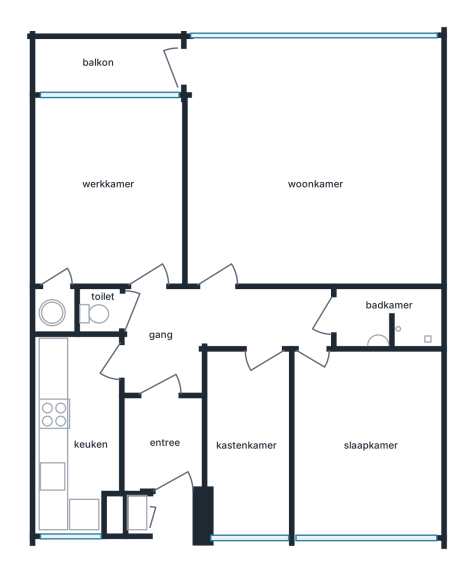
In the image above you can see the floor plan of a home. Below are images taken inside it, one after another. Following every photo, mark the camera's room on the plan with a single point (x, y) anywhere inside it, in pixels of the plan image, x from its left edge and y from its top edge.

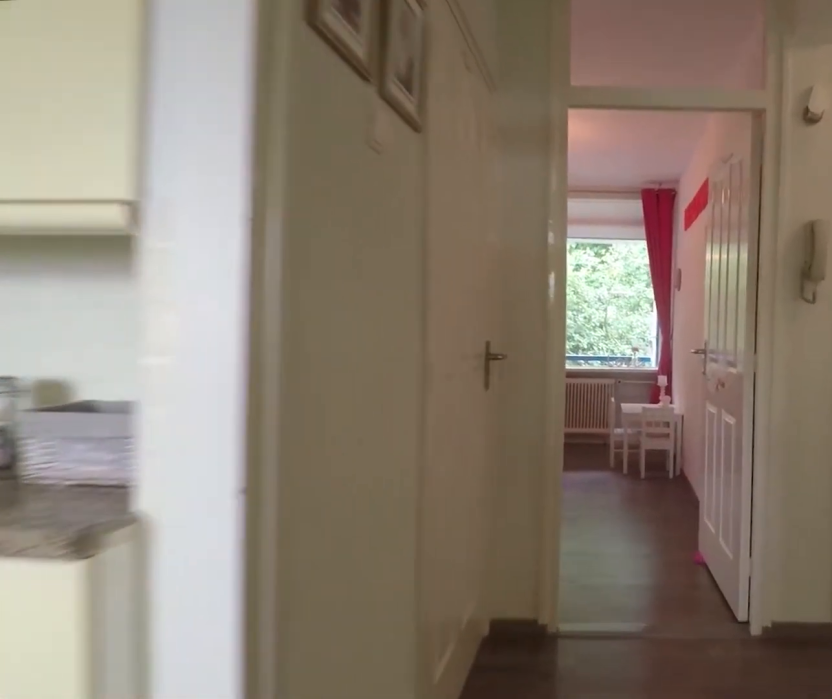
(213, 329)
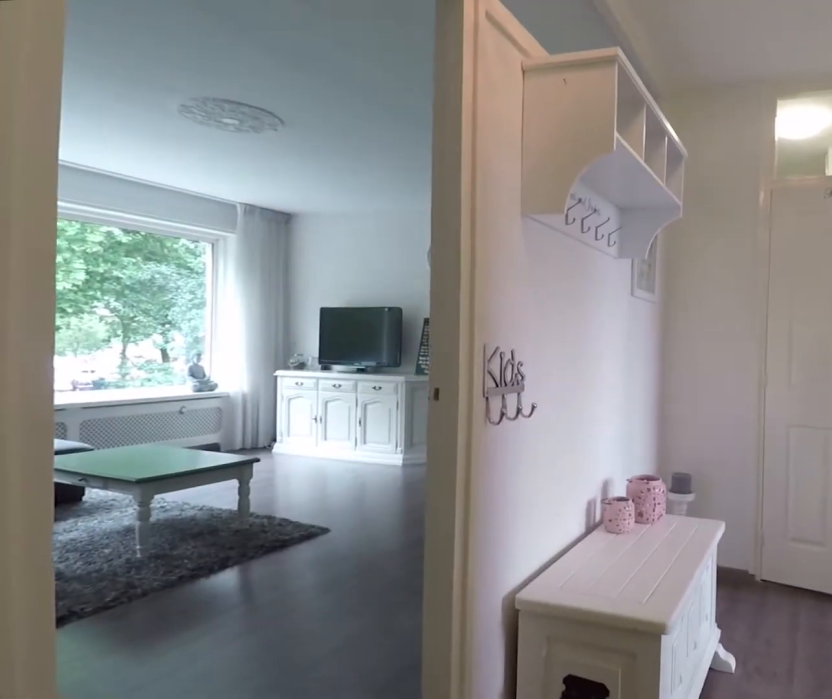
(213, 329)
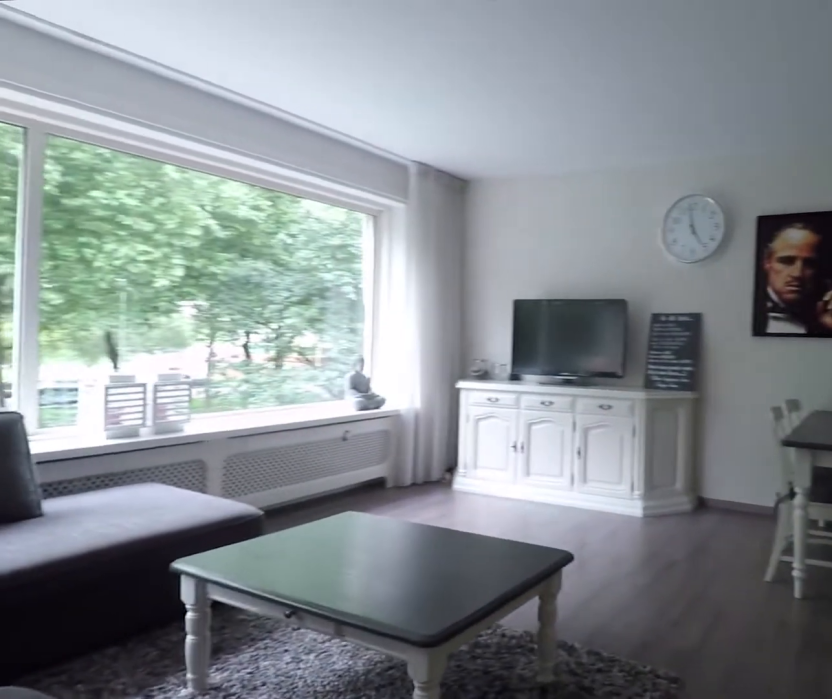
(313, 163)
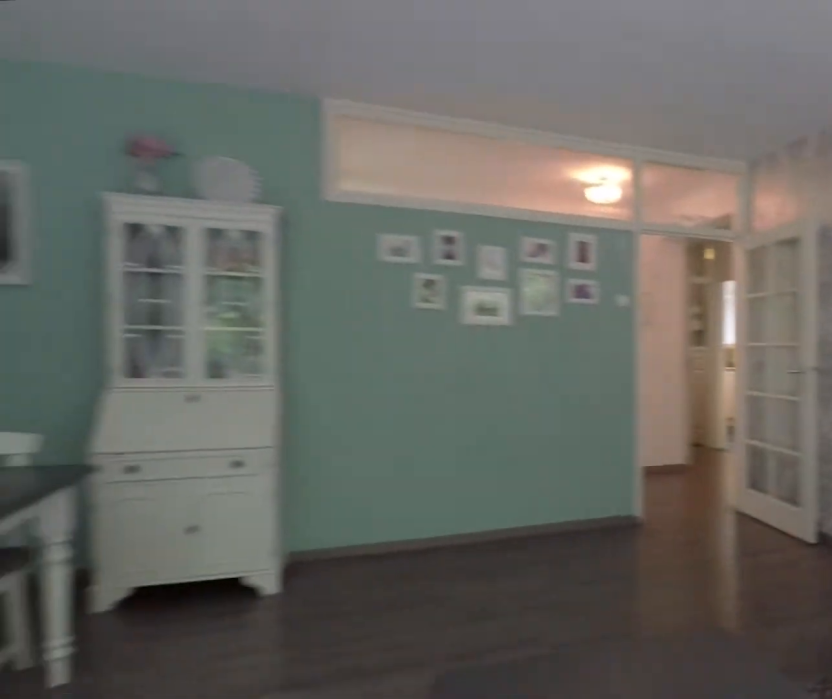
(313, 163)
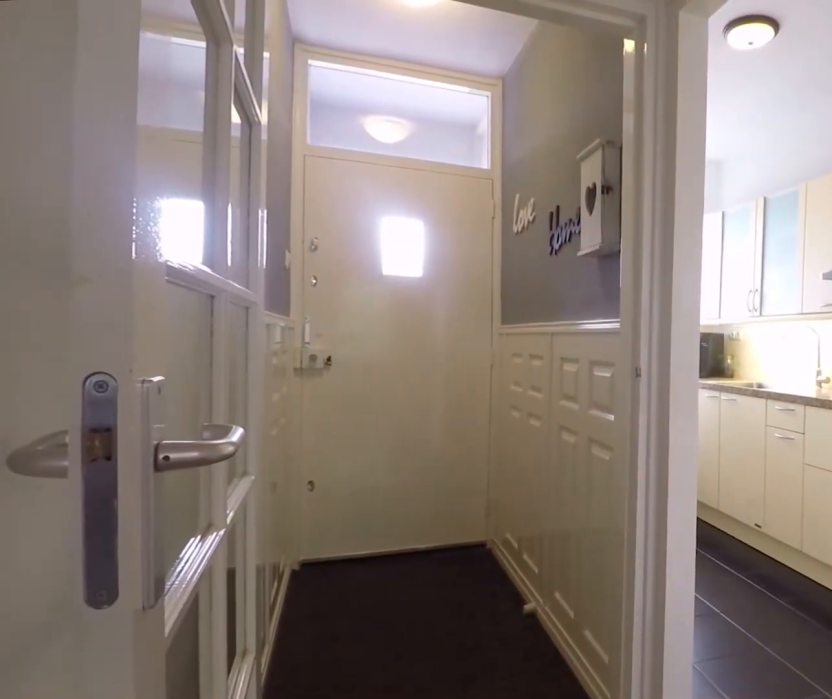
(213, 329)
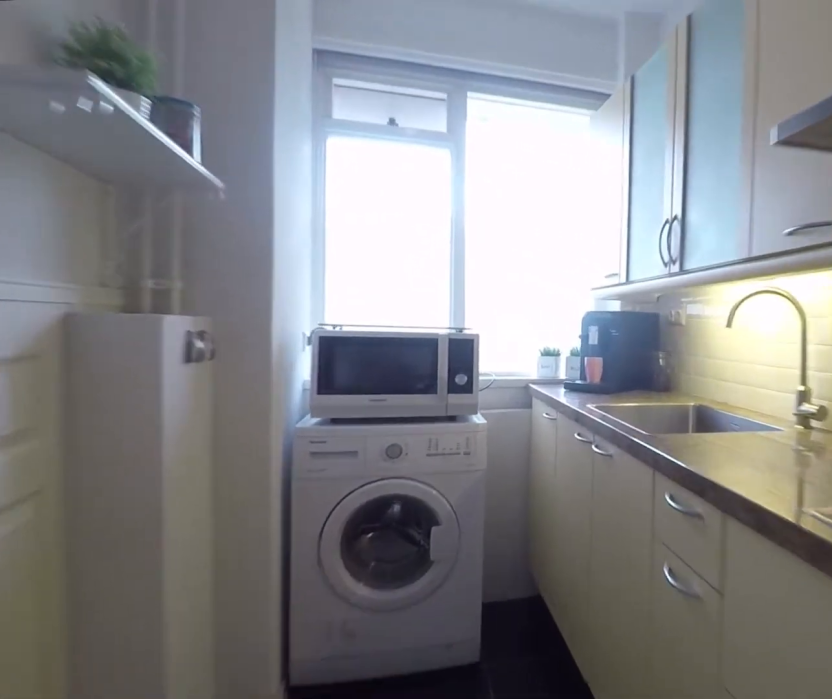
(77, 431)
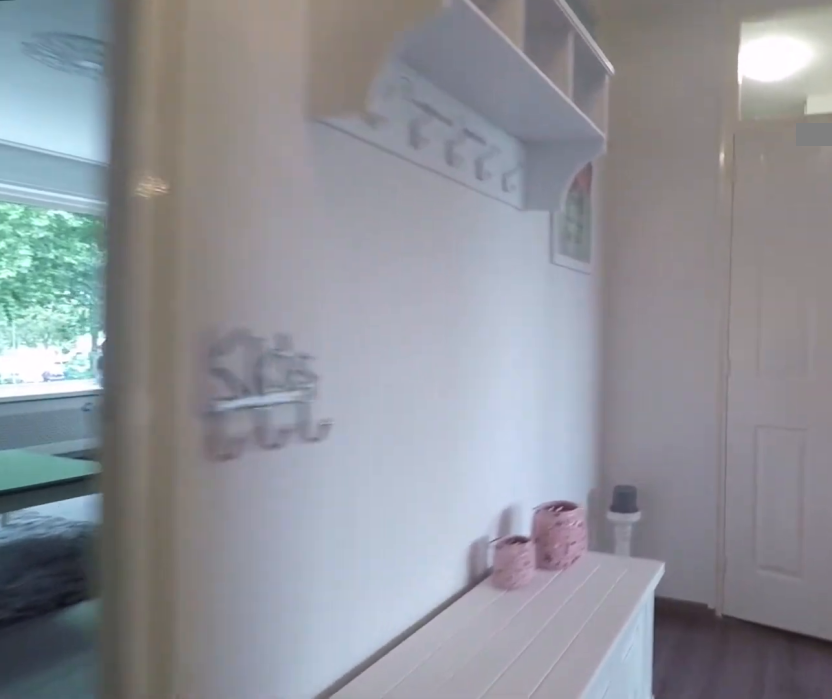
(213, 329)
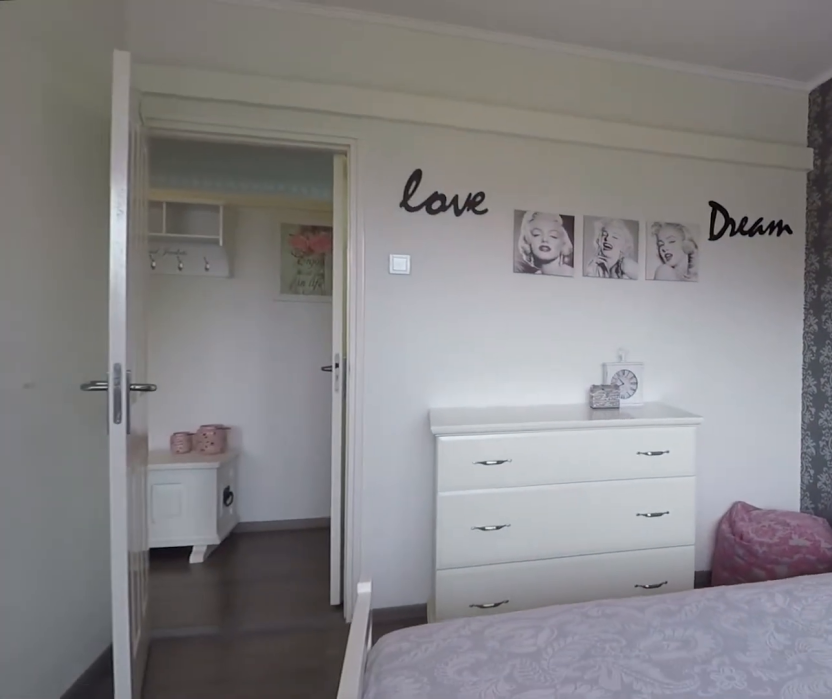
(366, 443)
